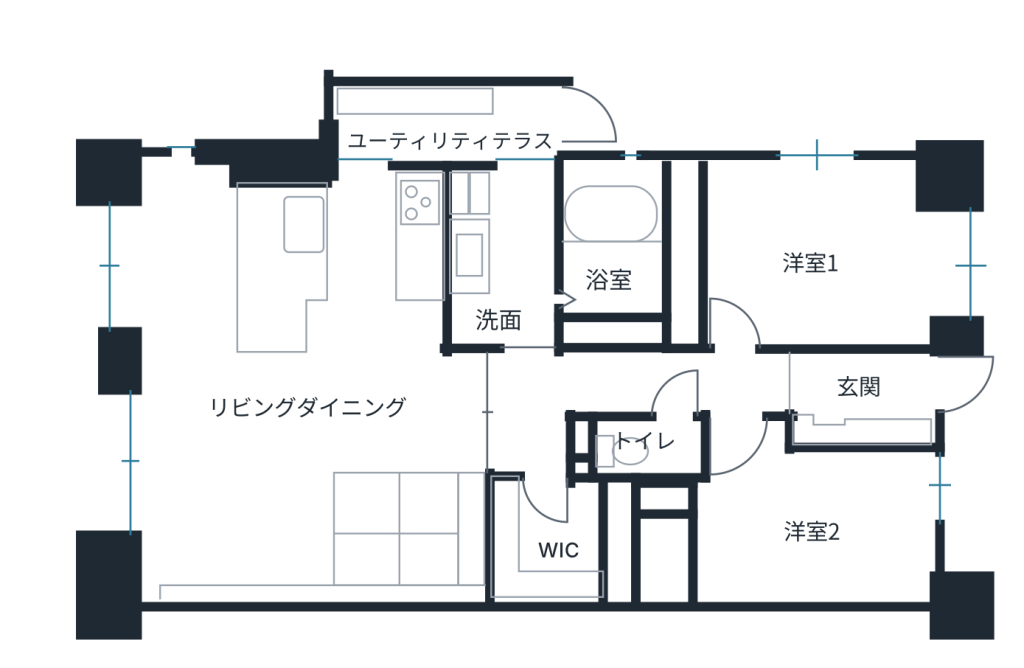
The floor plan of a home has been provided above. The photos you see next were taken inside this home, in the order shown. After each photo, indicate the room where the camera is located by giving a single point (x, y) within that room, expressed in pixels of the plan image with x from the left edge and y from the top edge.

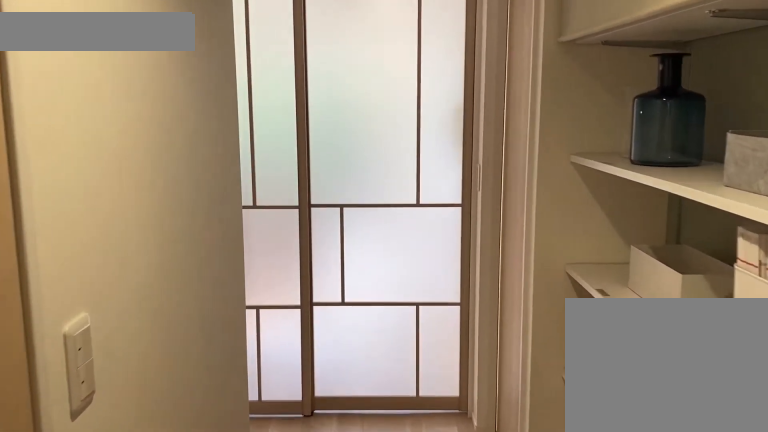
(705, 390)
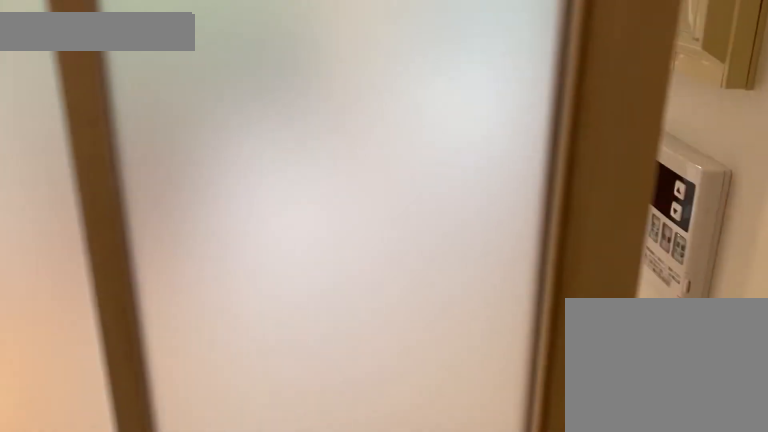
(533, 390)
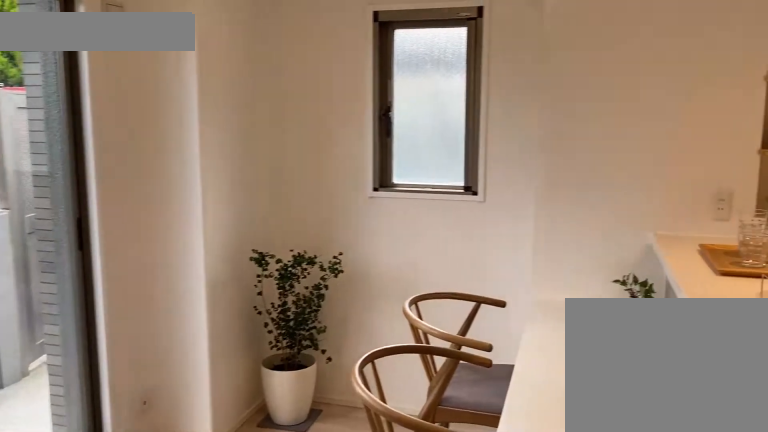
(220, 392)
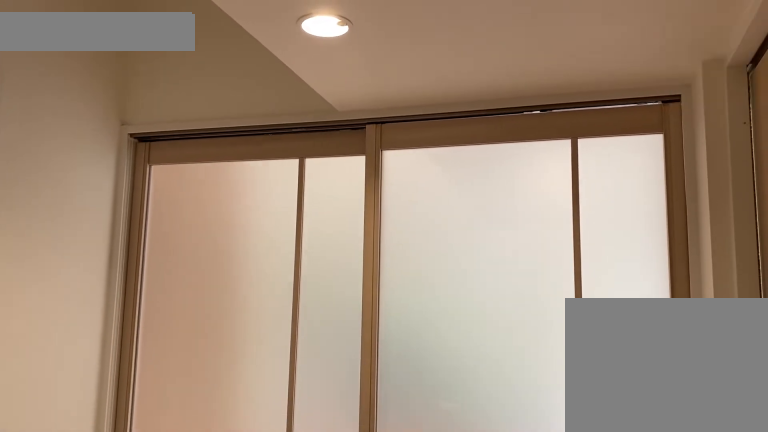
(484, 410)
